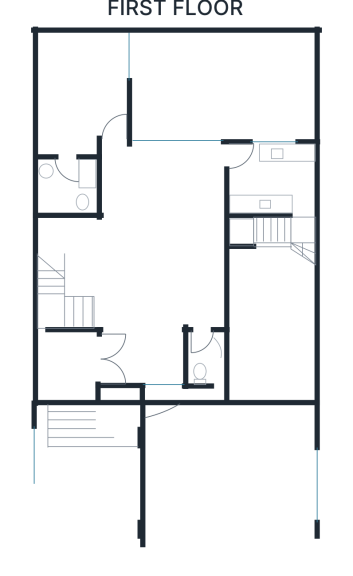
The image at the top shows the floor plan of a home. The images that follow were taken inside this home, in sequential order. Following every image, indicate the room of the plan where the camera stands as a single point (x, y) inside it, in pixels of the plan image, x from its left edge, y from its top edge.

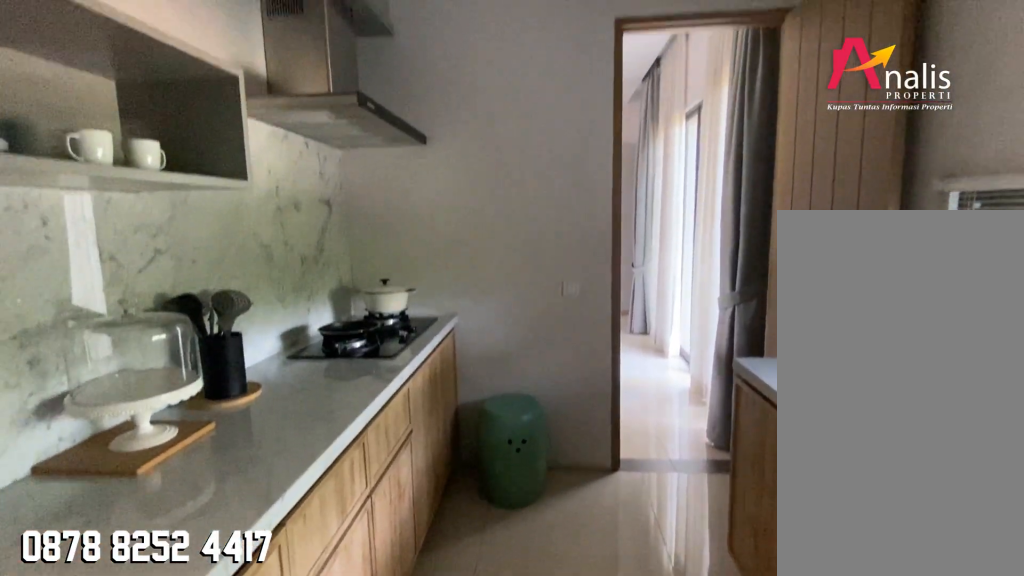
(271, 180)
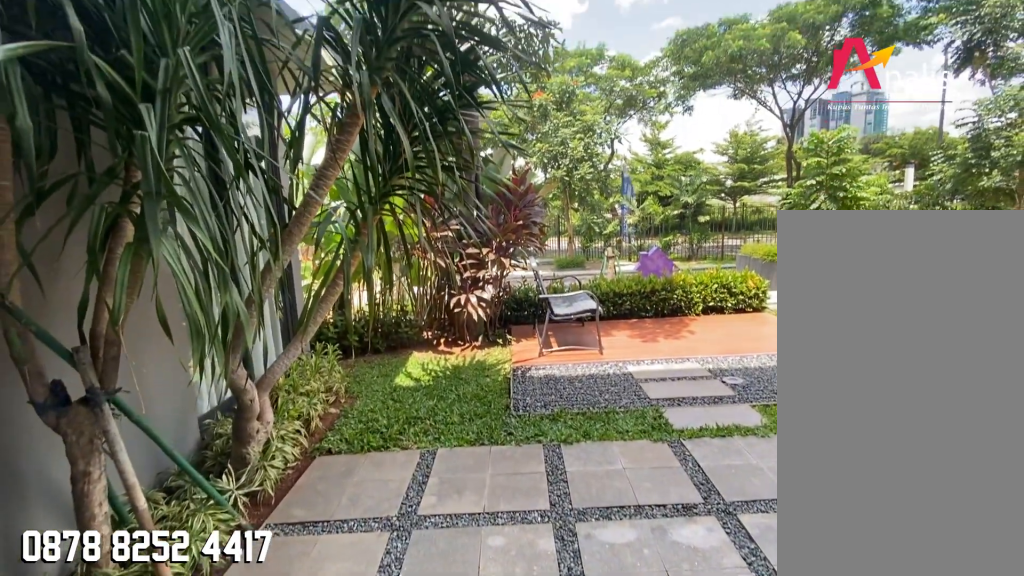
(226, 75)
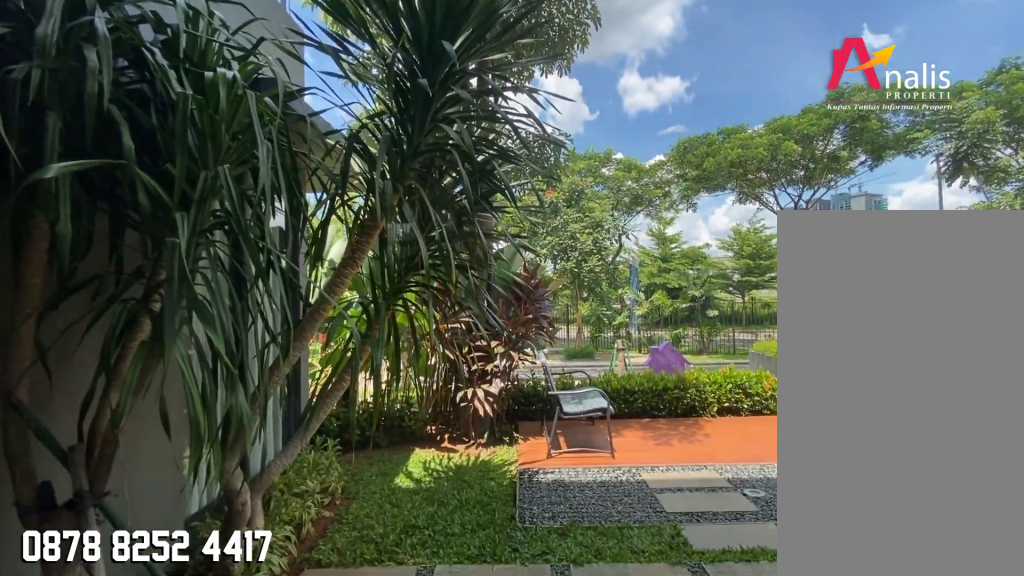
(226, 75)
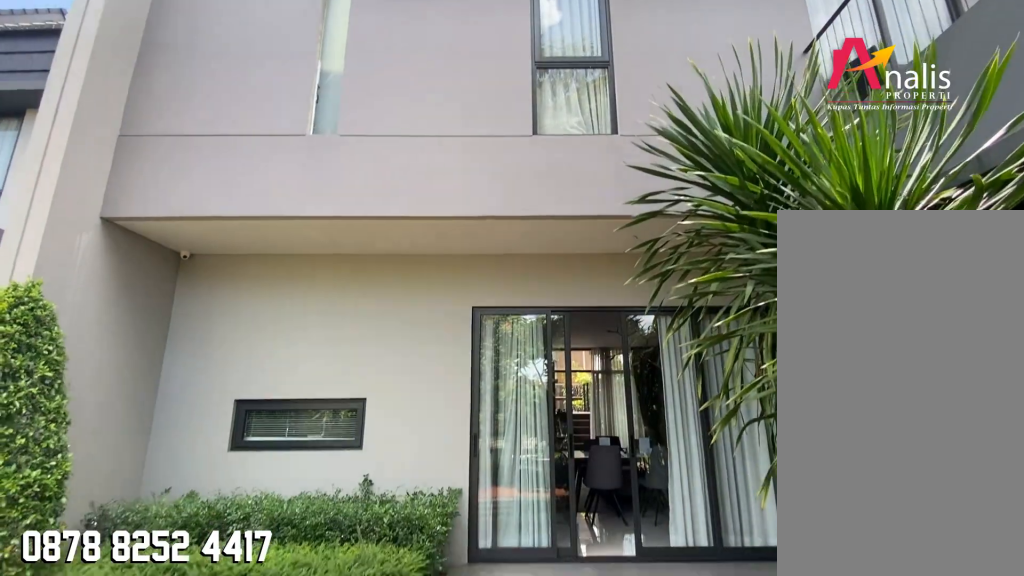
(226, 75)
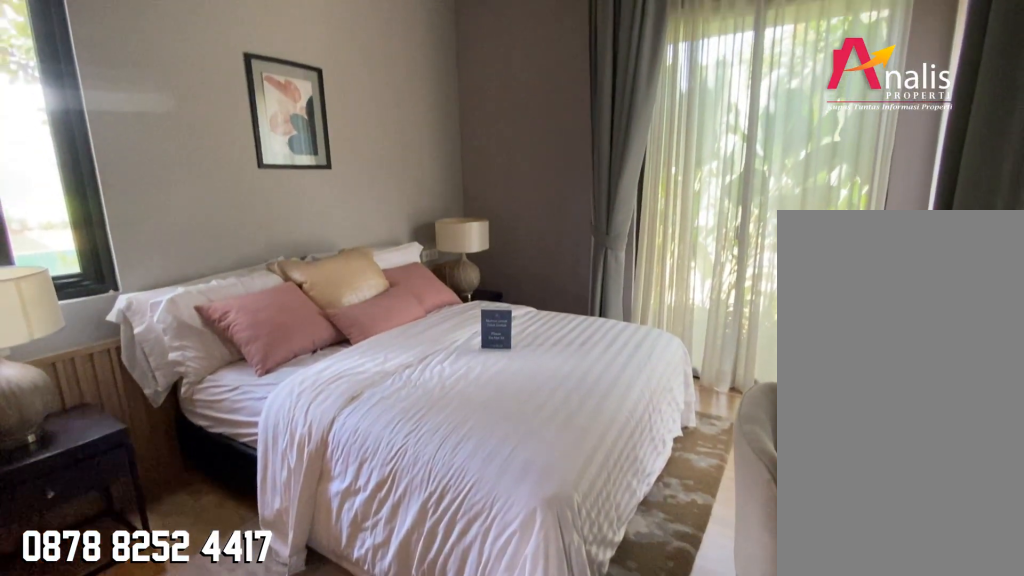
(78, 120)
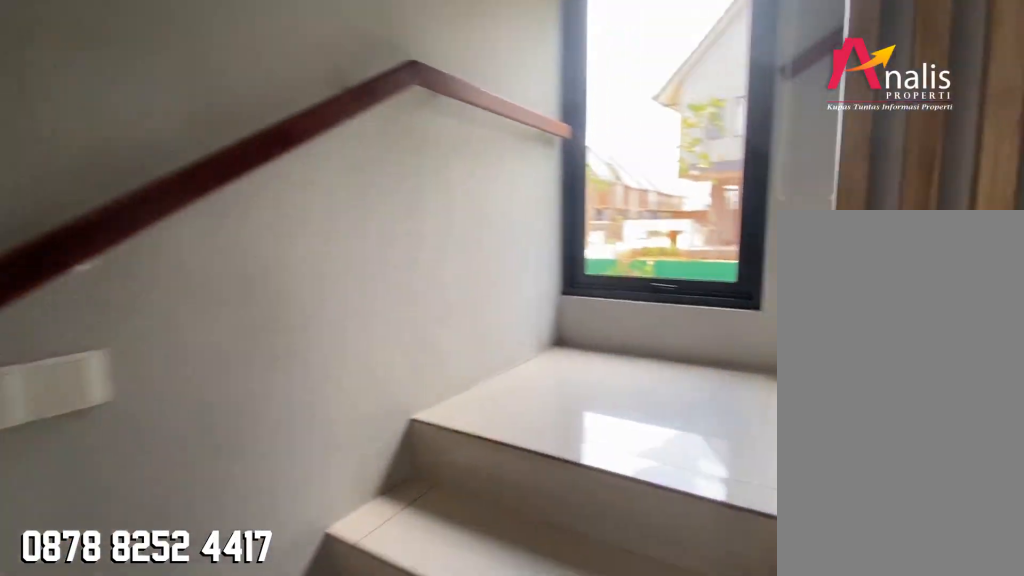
(145, 262)
